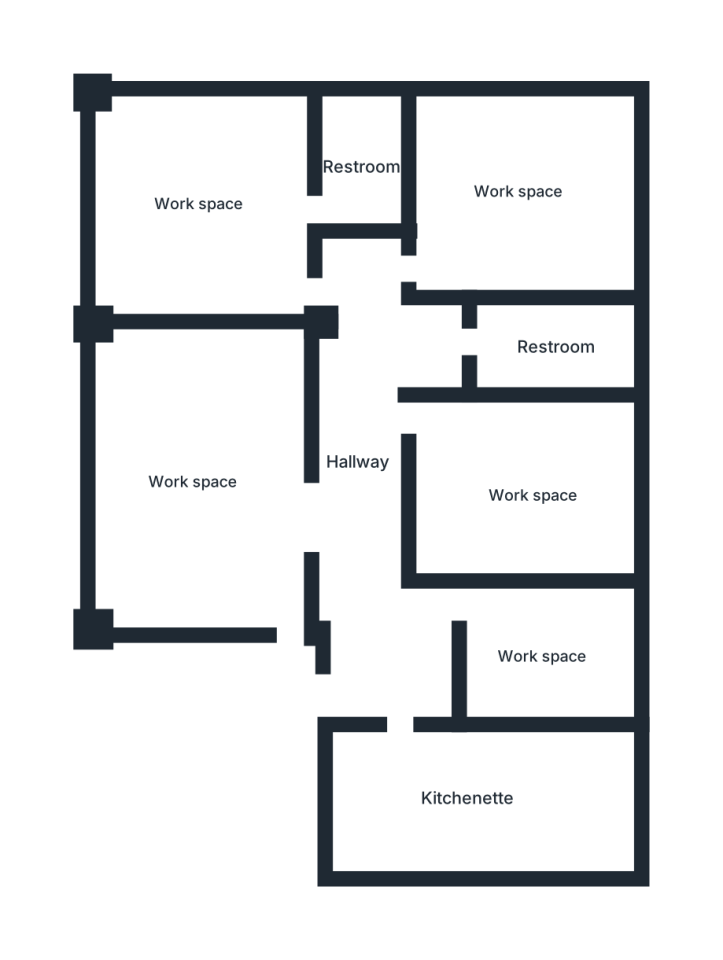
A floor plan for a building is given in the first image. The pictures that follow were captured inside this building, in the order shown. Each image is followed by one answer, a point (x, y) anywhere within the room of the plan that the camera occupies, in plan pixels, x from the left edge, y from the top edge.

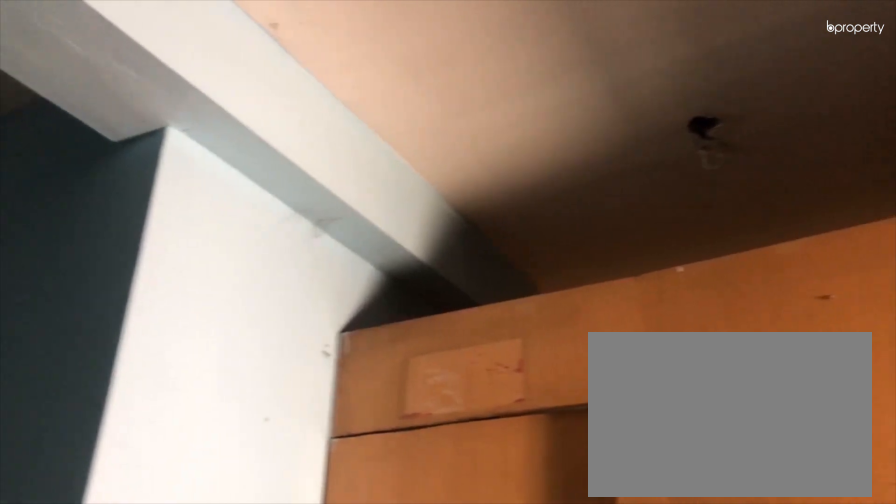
(366, 460)
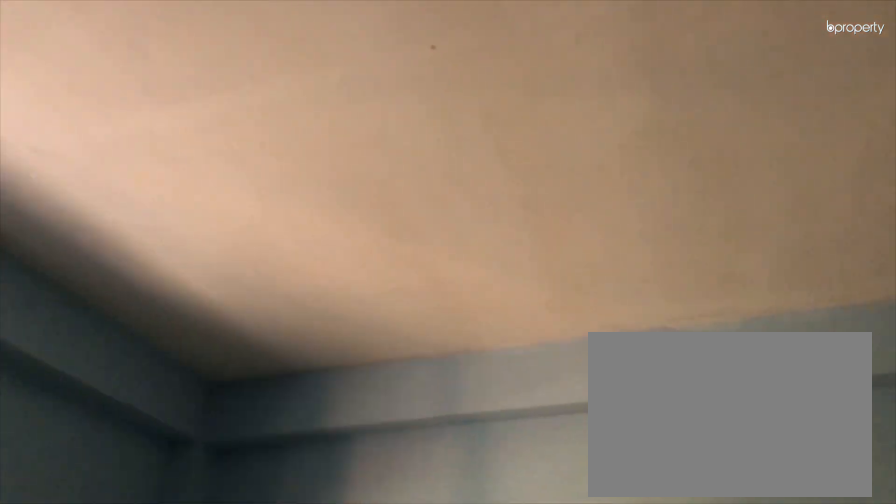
(189, 485)
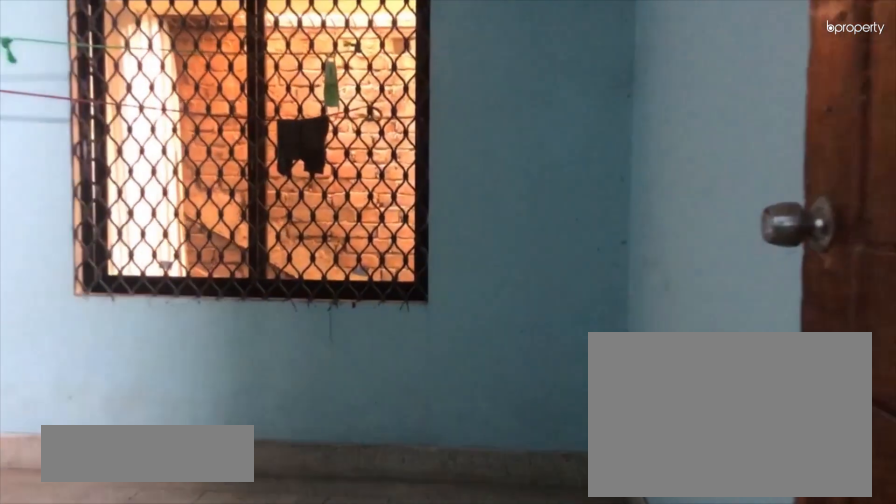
(527, 194)
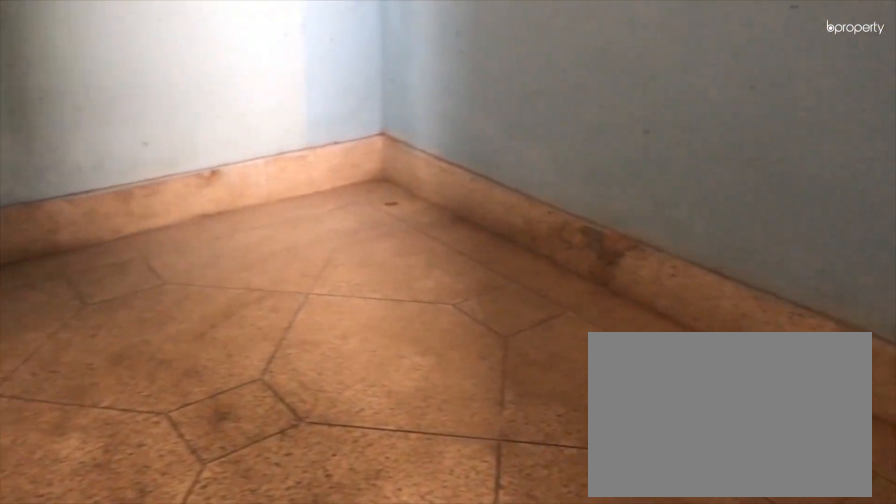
(532, 657)
